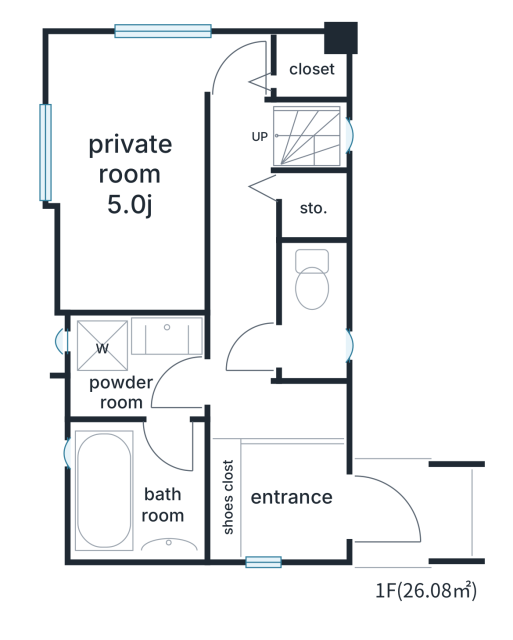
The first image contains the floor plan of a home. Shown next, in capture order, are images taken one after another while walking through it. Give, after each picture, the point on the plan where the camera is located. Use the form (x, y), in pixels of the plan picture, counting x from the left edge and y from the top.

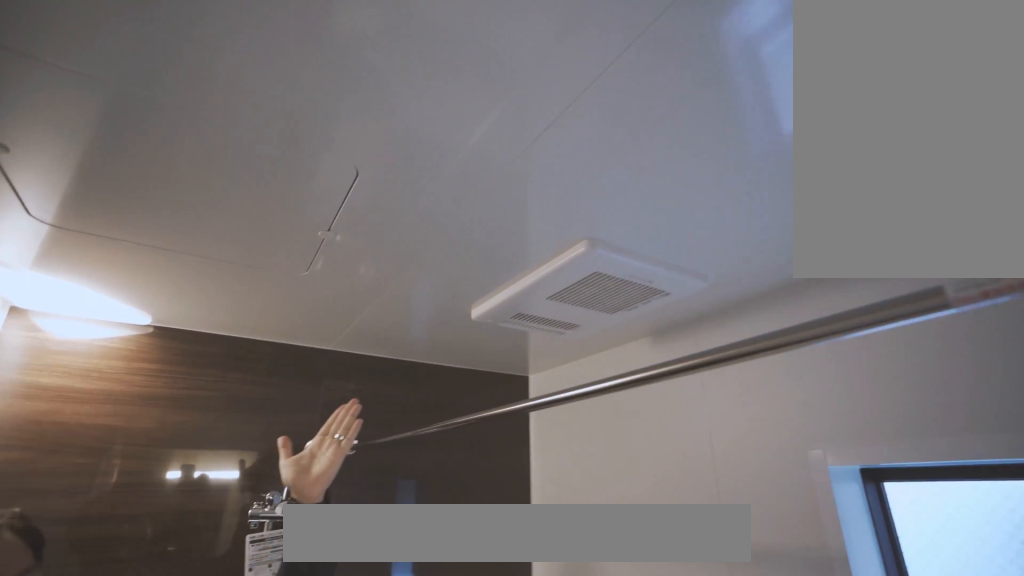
(146, 482)
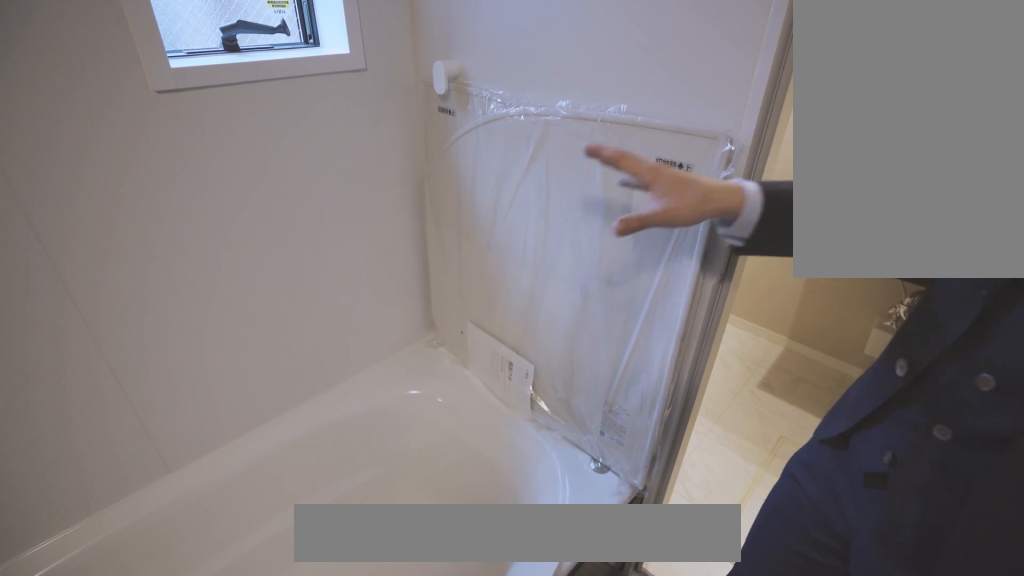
(146, 482)
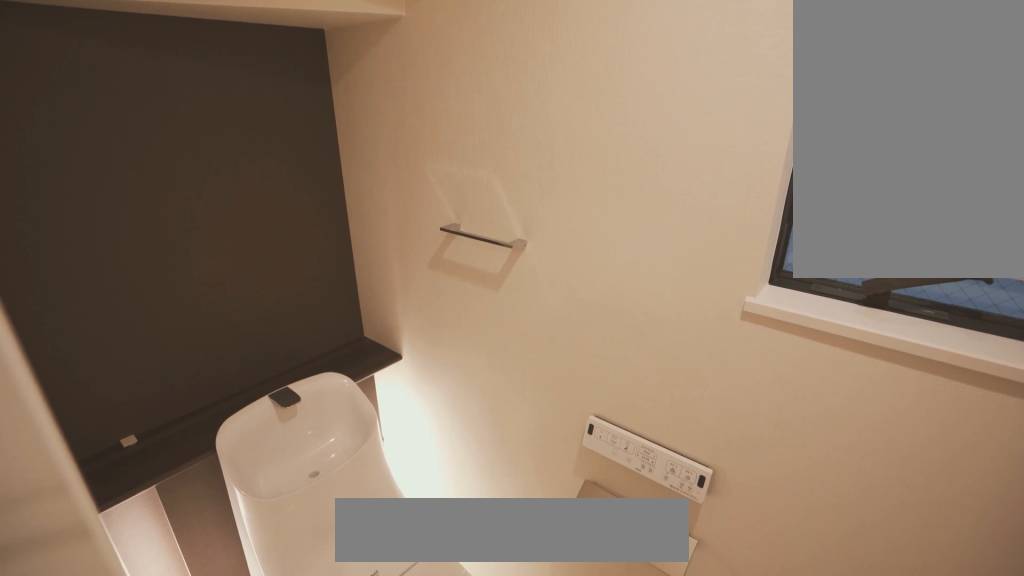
(315, 322)
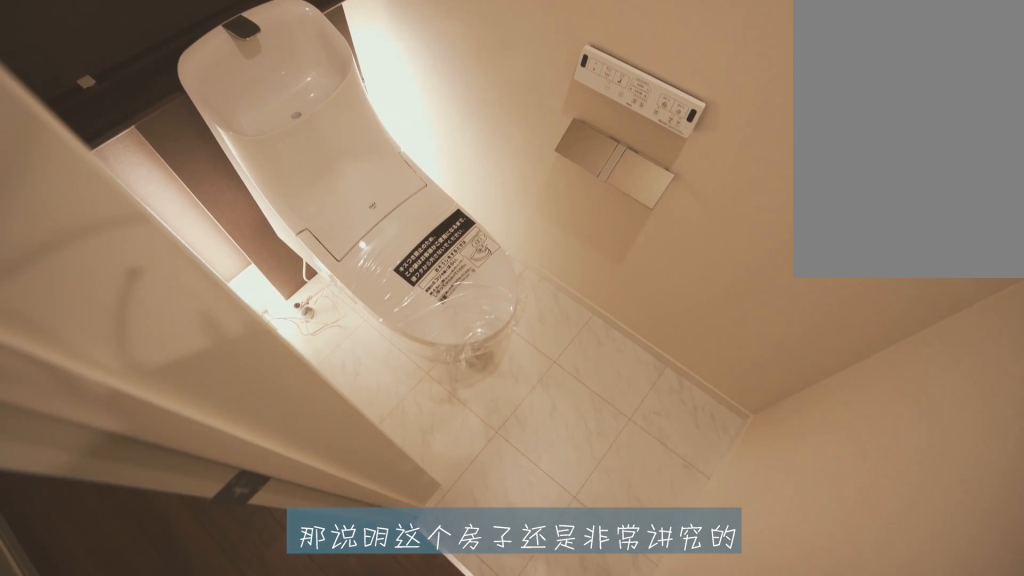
(315, 322)
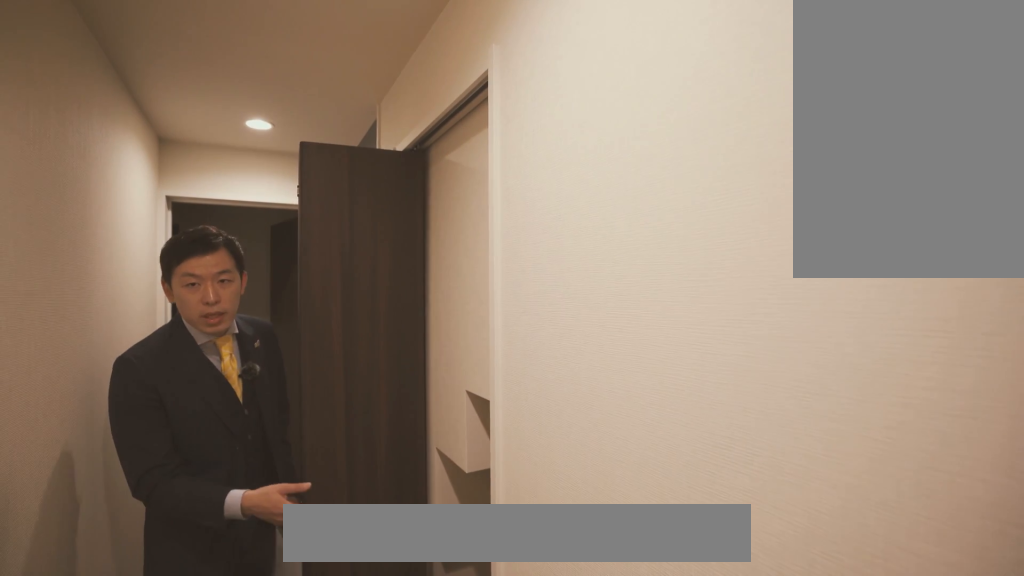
(254, 205)
